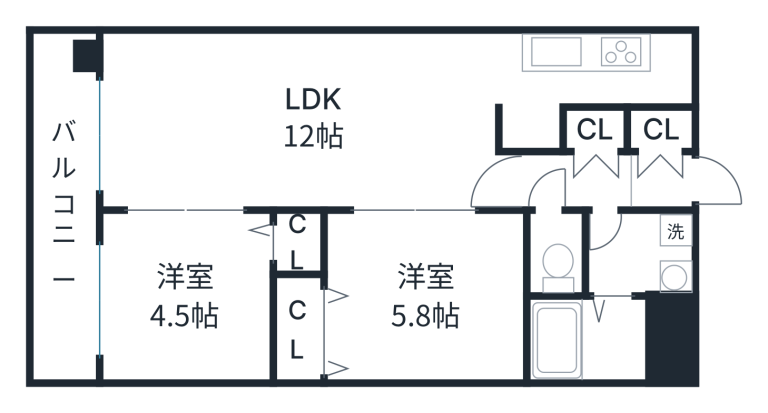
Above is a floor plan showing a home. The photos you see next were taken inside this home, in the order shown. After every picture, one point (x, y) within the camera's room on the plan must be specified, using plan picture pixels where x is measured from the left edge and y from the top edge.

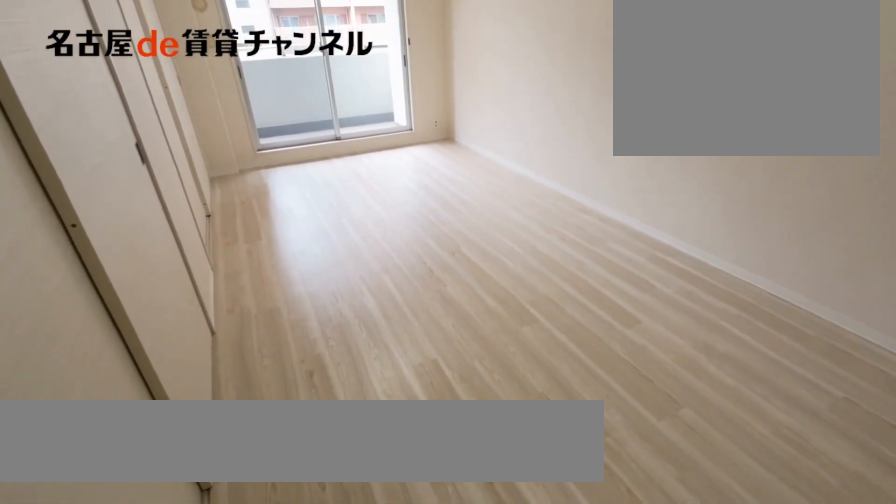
(309, 120)
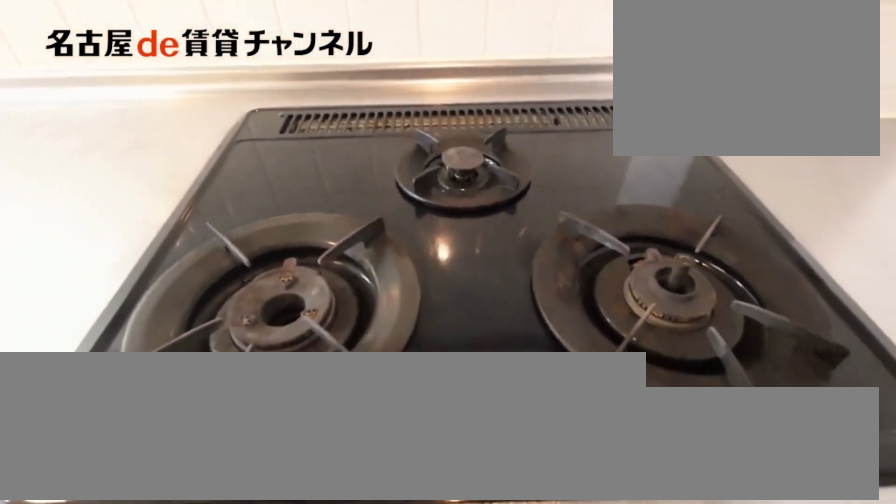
(596, 69)
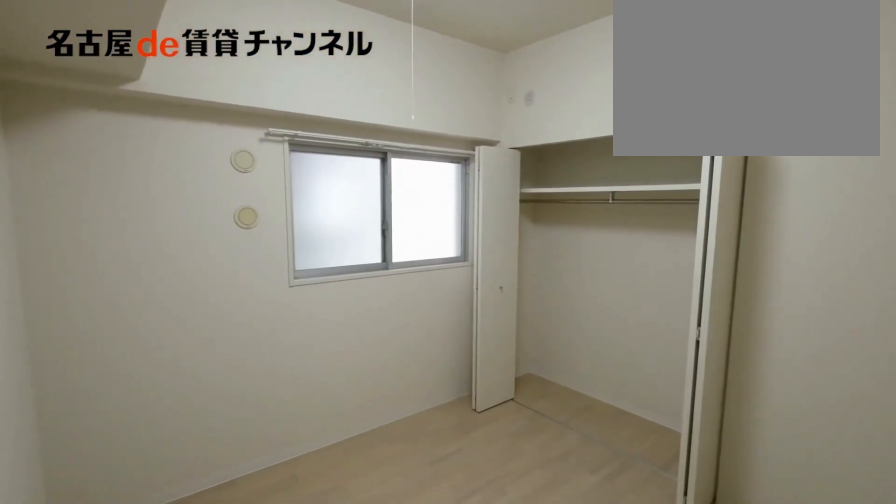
(407, 297)
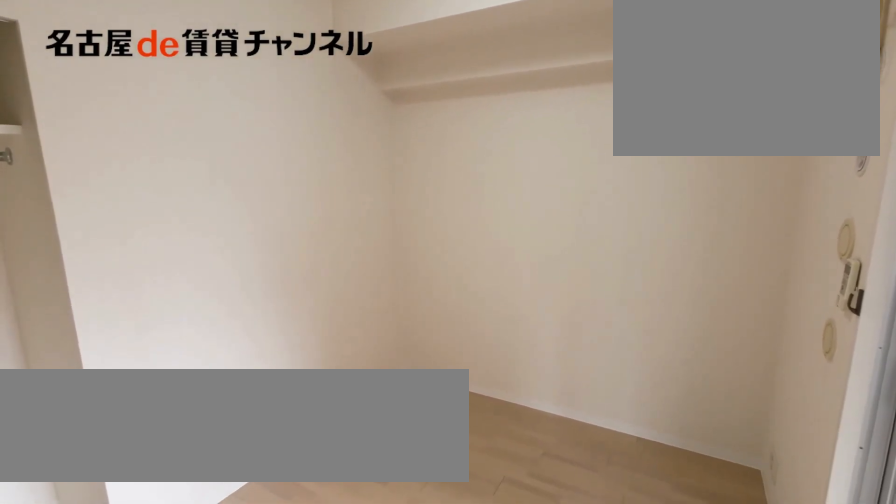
(197, 286)
